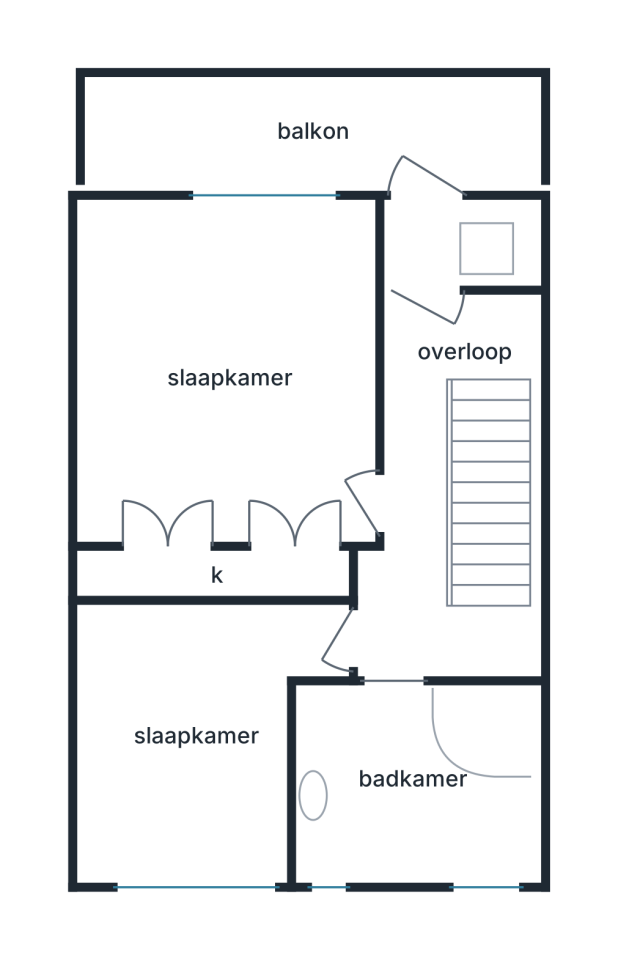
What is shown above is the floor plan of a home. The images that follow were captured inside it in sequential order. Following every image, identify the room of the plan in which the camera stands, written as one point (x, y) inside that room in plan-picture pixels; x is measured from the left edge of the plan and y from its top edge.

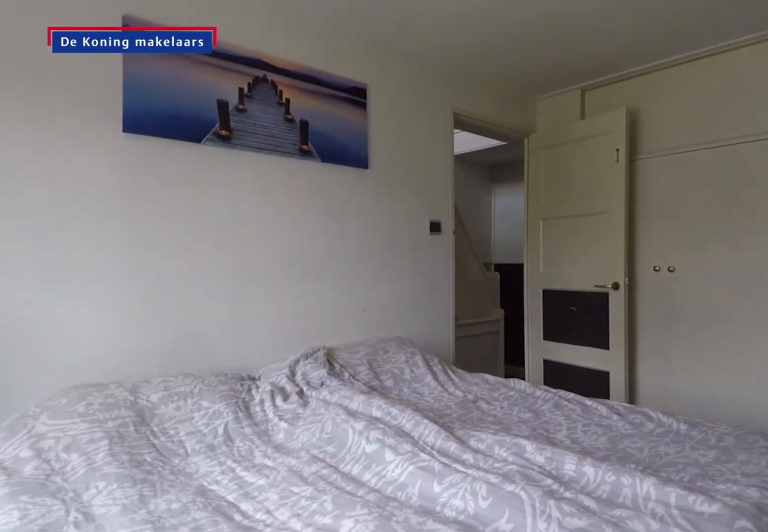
(232, 375)
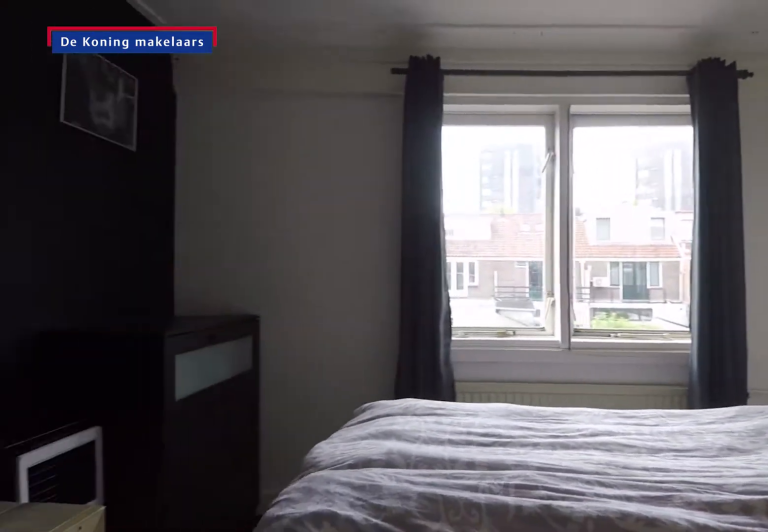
(232, 375)
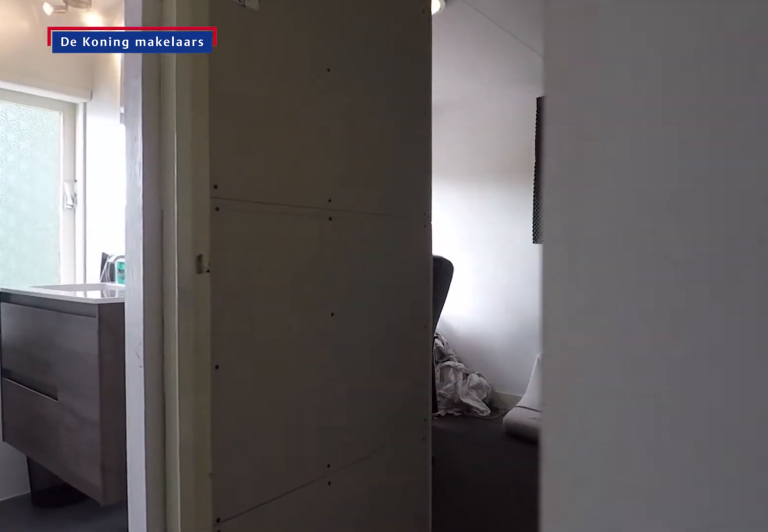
(434, 493)
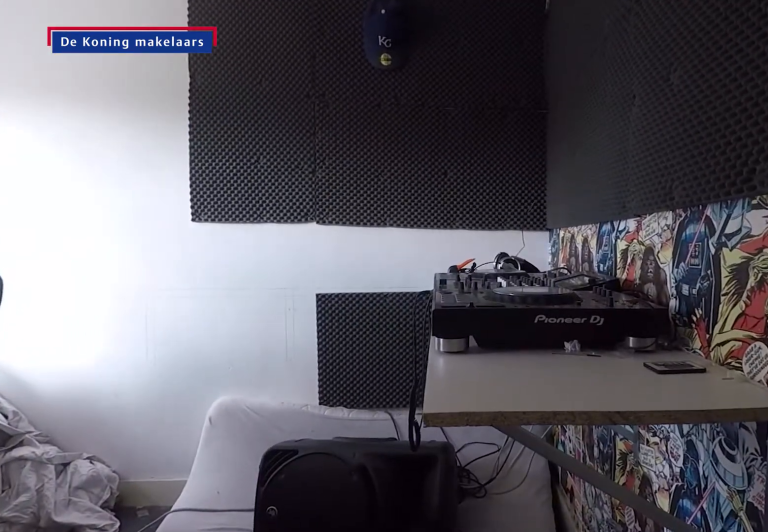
(196, 732)
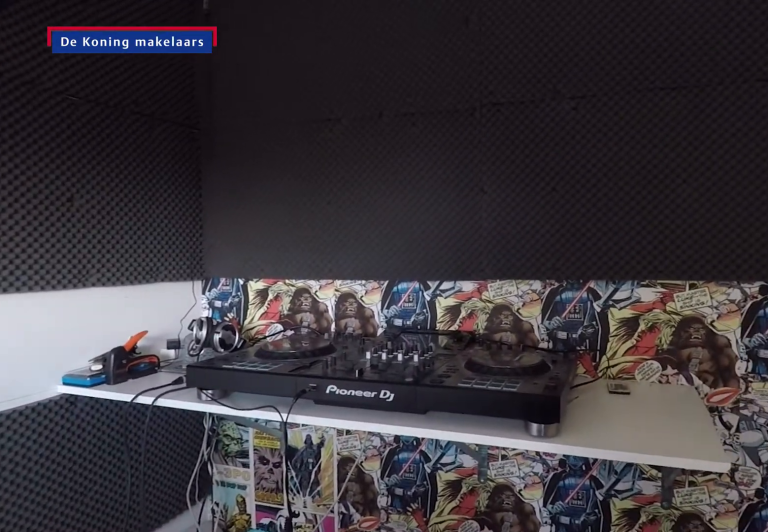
(196, 732)
